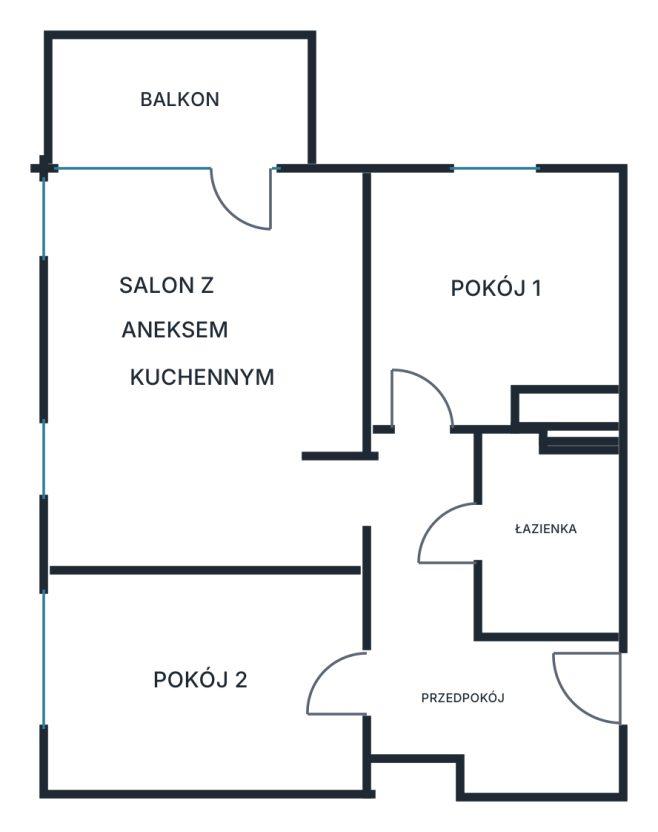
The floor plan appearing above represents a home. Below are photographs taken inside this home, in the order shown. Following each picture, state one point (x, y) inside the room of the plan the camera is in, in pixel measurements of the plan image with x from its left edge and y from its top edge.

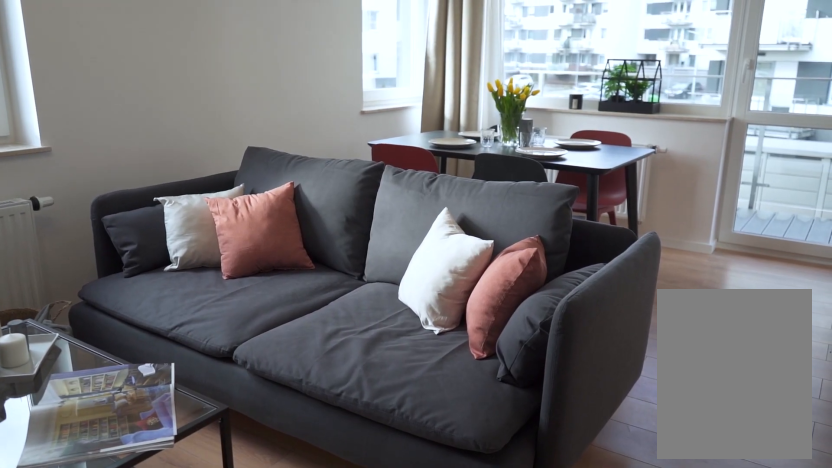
(203, 371)
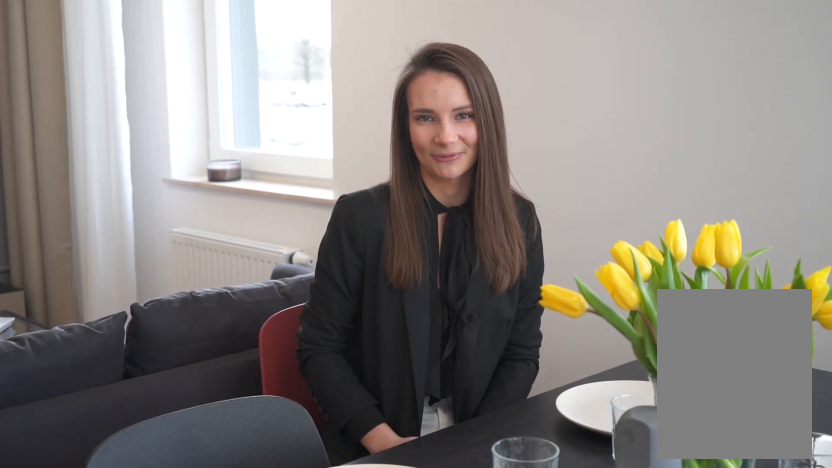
(203, 371)
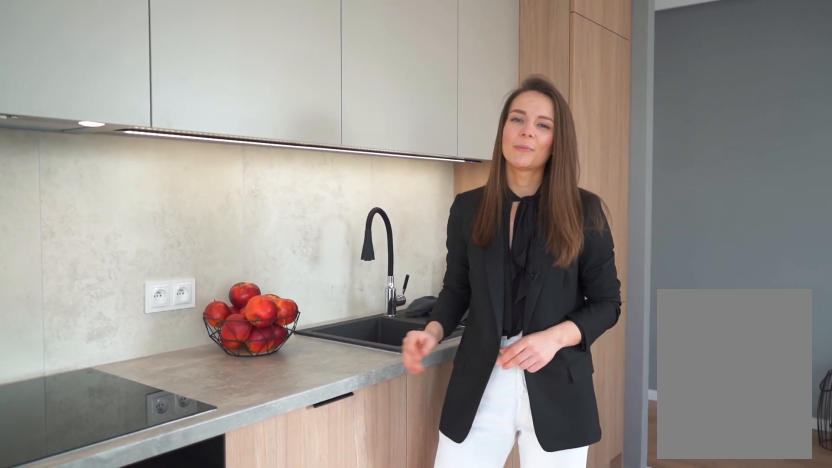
(203, 371)
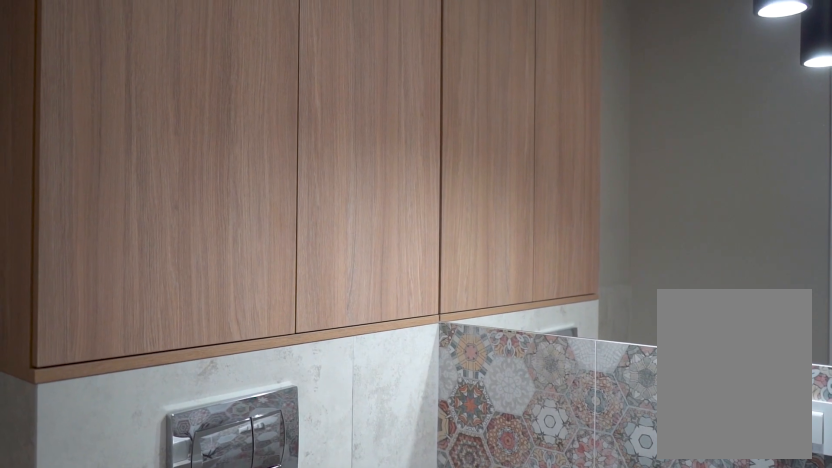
(544, 537)
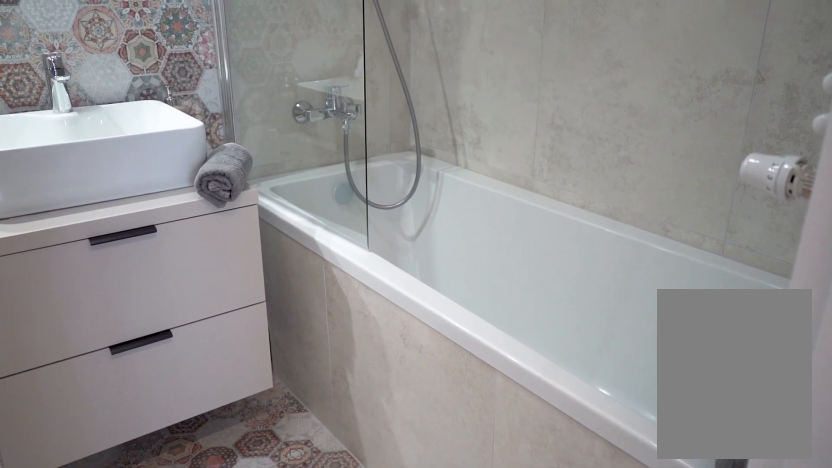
(544, 537)
